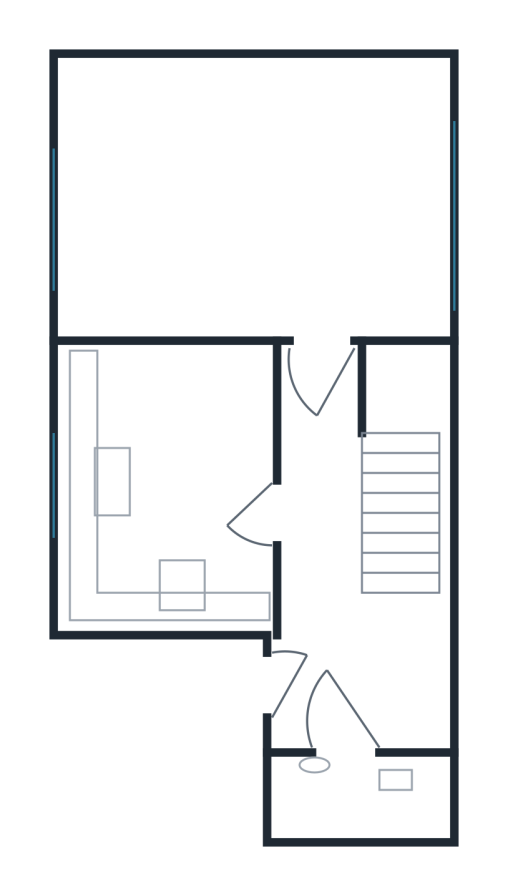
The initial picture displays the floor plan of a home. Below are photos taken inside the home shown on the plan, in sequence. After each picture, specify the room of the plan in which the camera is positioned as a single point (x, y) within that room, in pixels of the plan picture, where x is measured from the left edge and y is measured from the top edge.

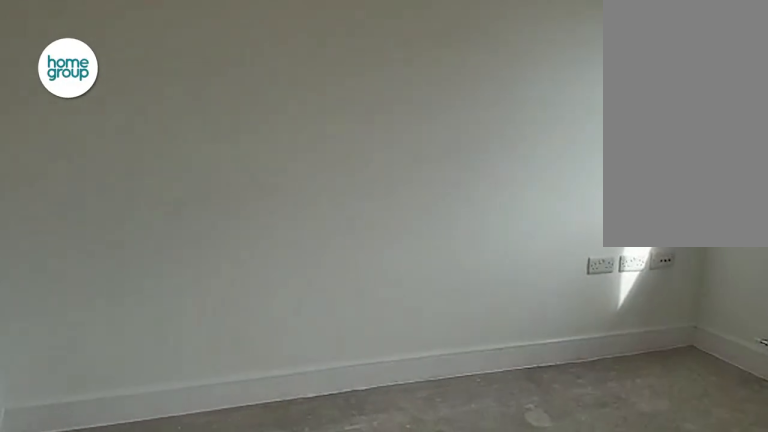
(255, 236)
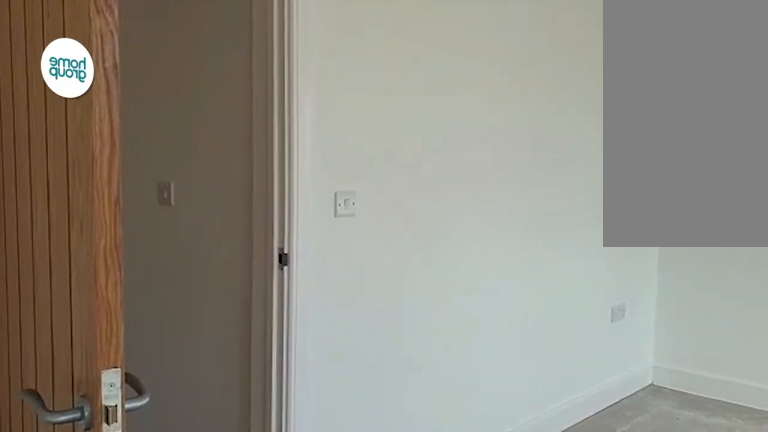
(255, 236)
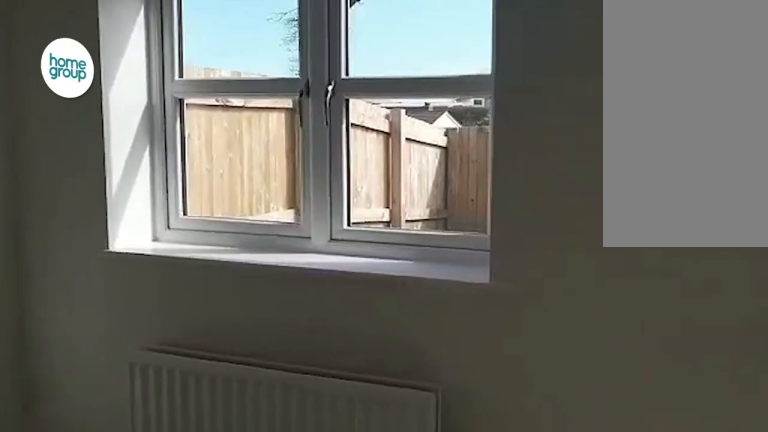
(174, 307)
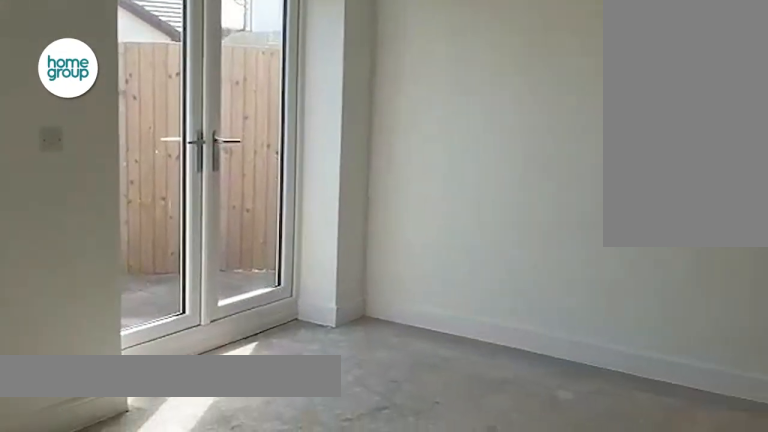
(255, 234)
